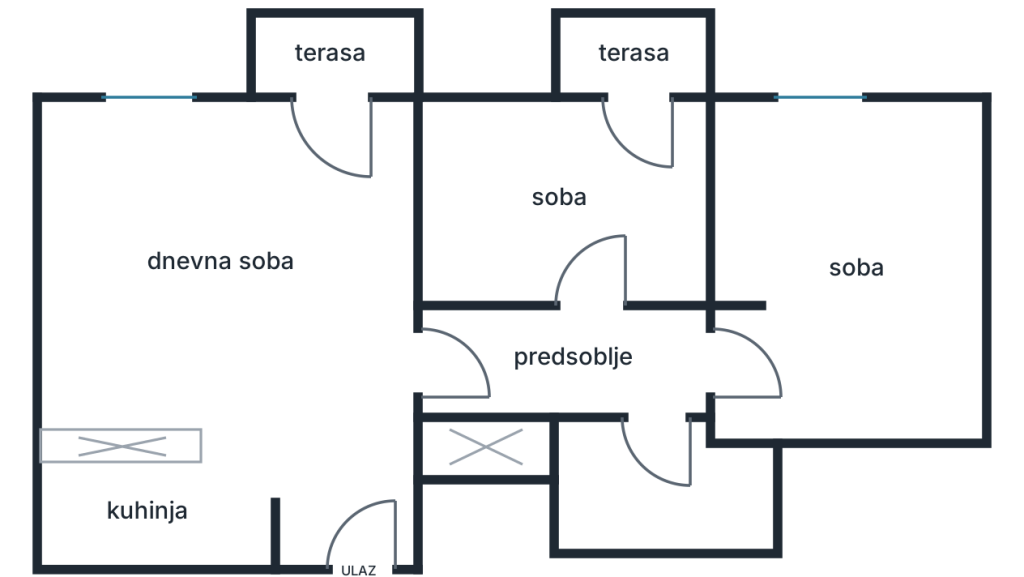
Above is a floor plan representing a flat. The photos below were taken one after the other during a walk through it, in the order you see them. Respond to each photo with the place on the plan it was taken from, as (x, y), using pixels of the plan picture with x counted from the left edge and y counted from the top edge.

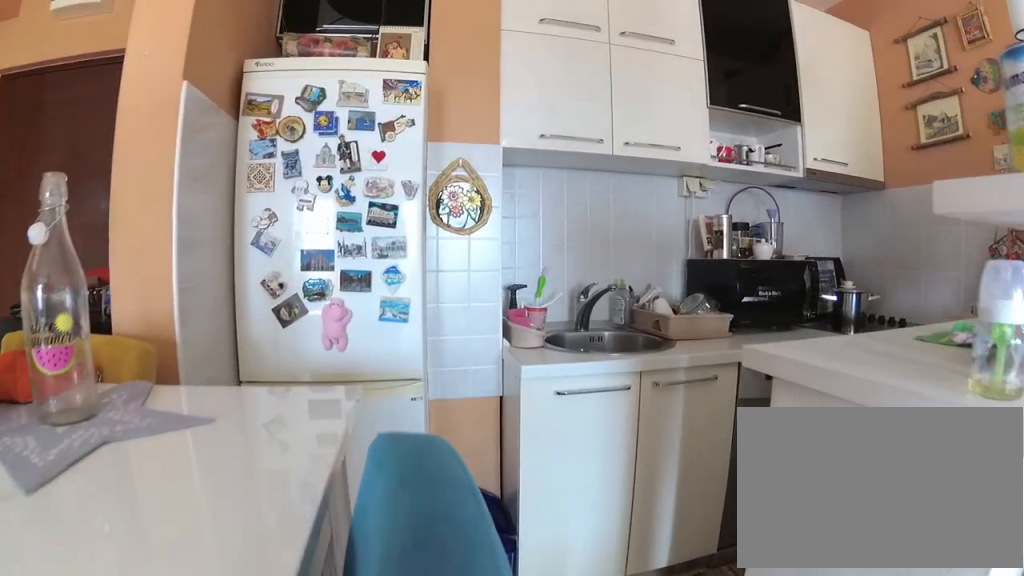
(239, 354)
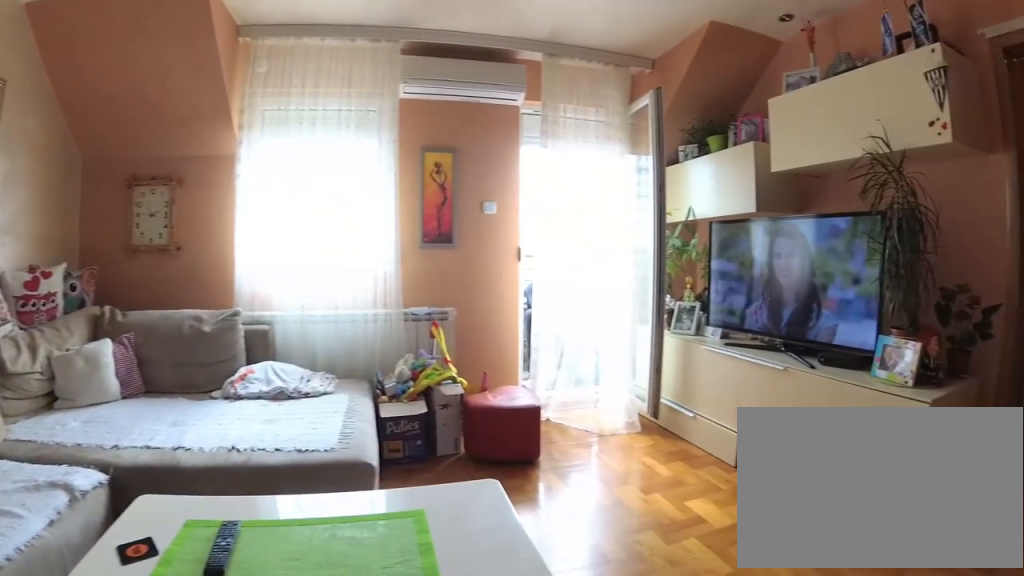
(196, 417)
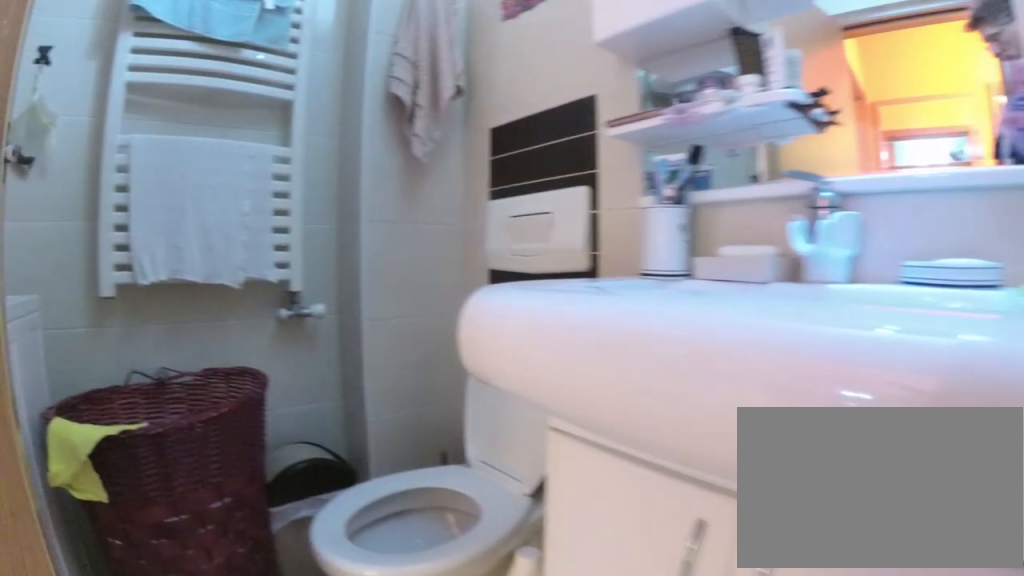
(627, 457)
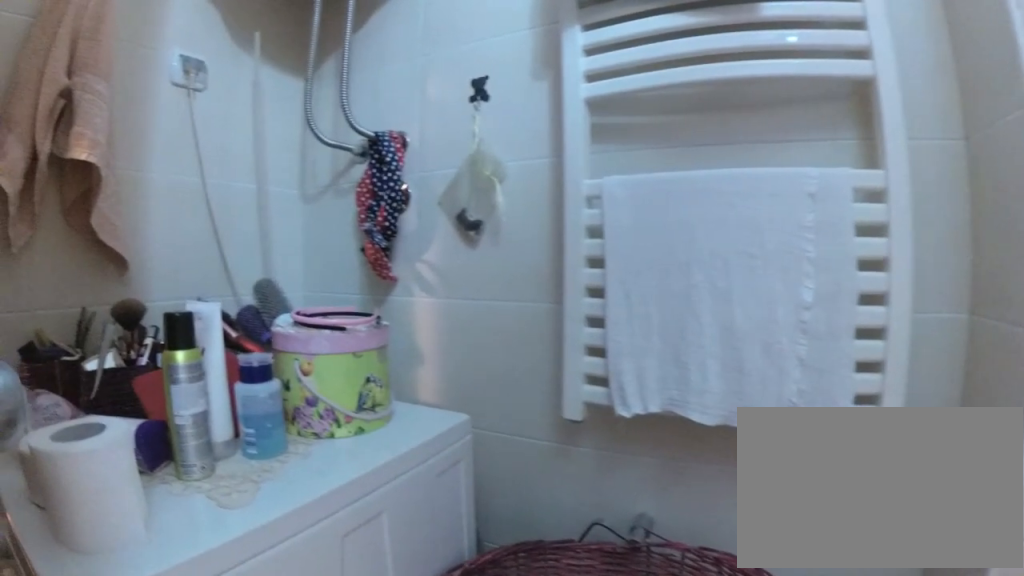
(626, 492)
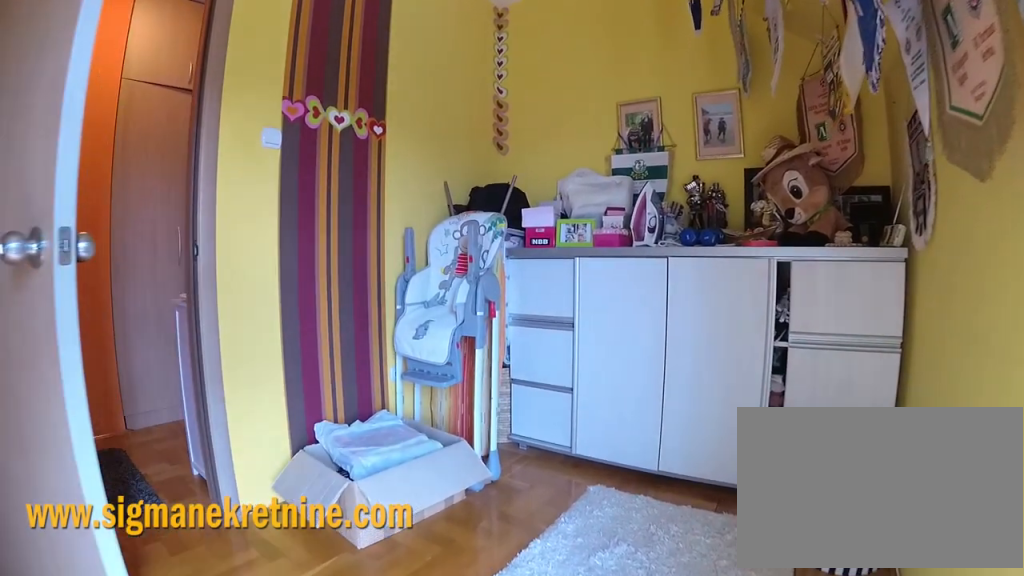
(641, 164)
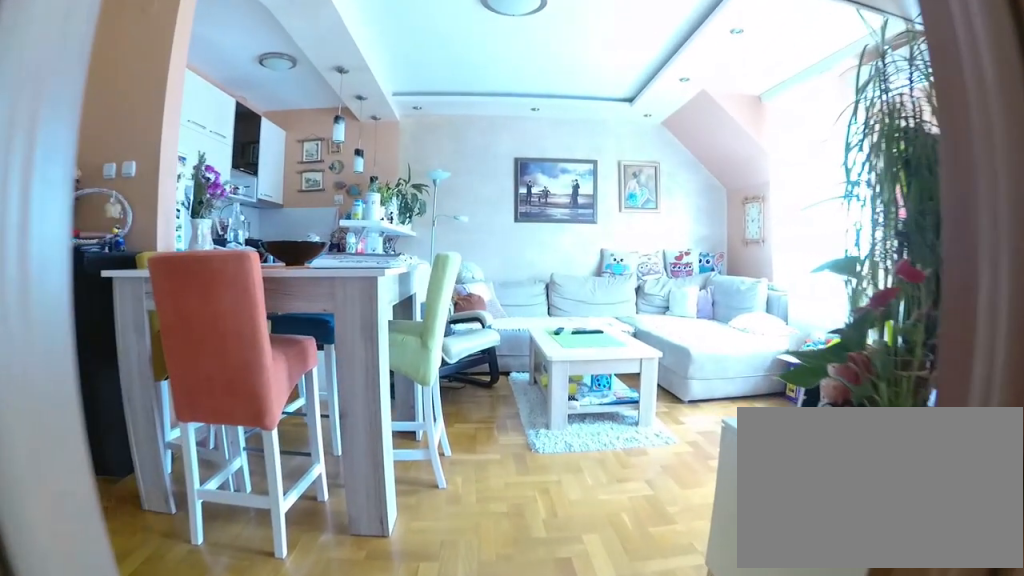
(467, 346)
